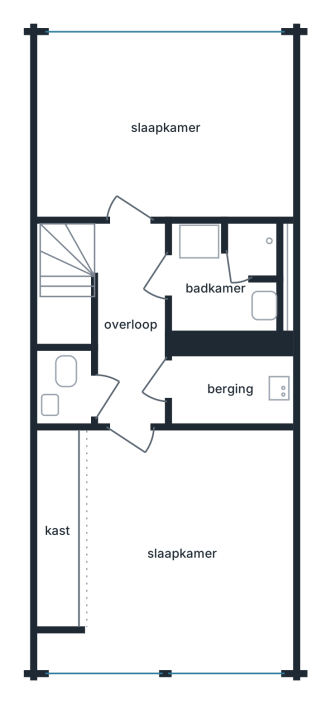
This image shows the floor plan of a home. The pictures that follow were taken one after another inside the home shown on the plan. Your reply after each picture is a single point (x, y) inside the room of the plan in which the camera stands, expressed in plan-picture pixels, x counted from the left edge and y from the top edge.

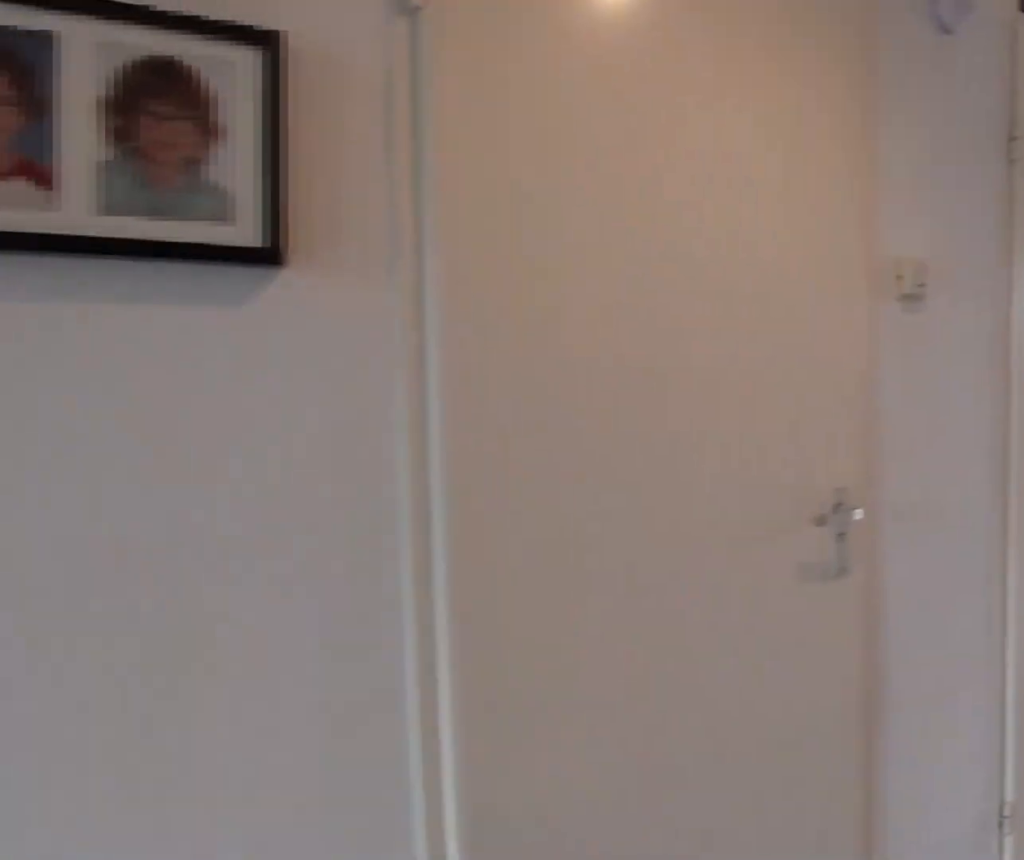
(122, 286)
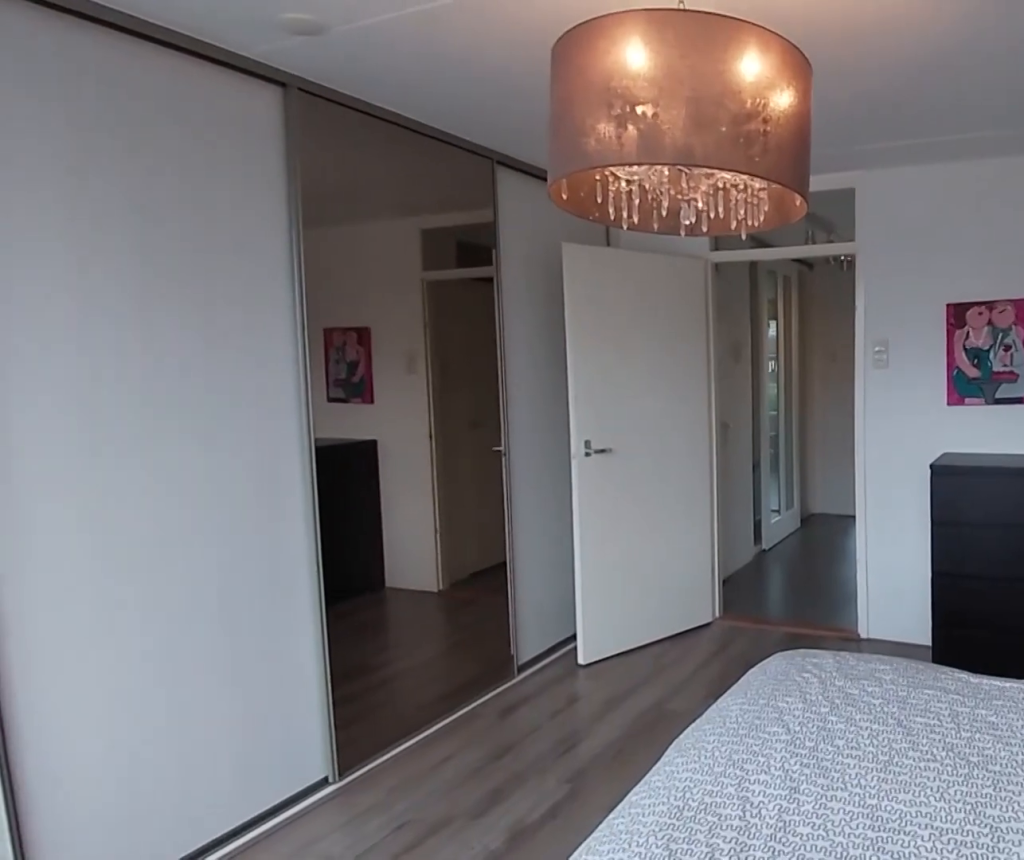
(59, 653)
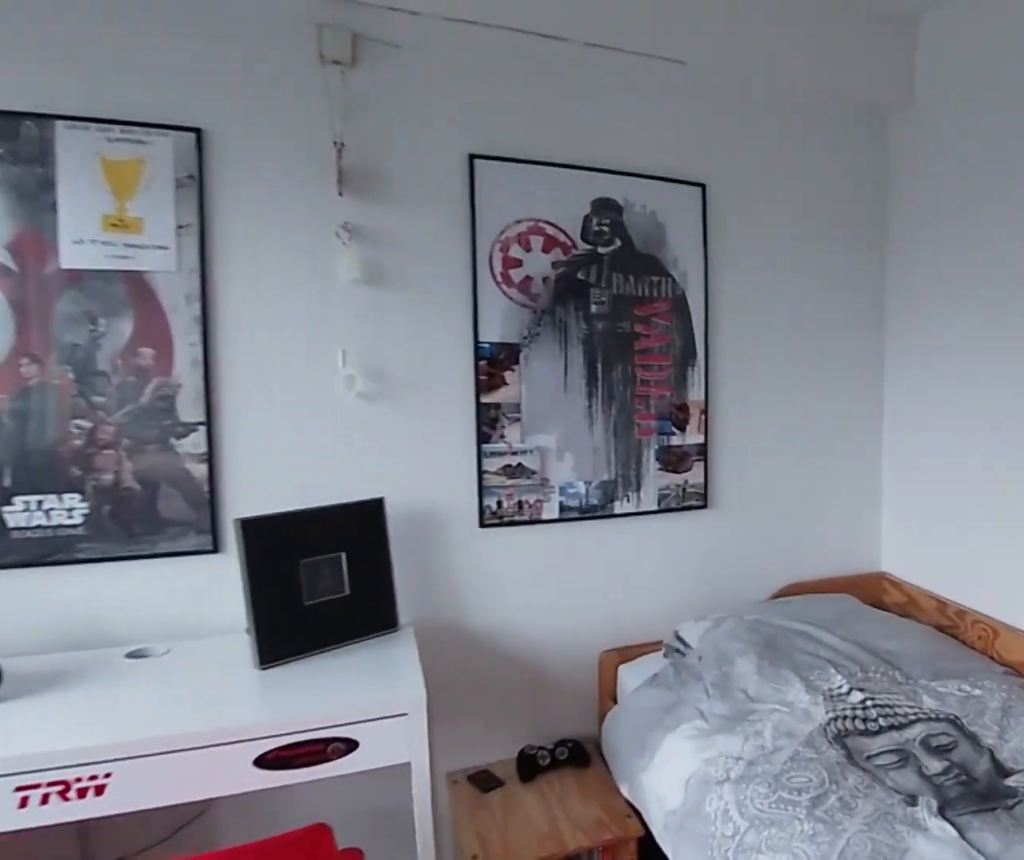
(165, 126)
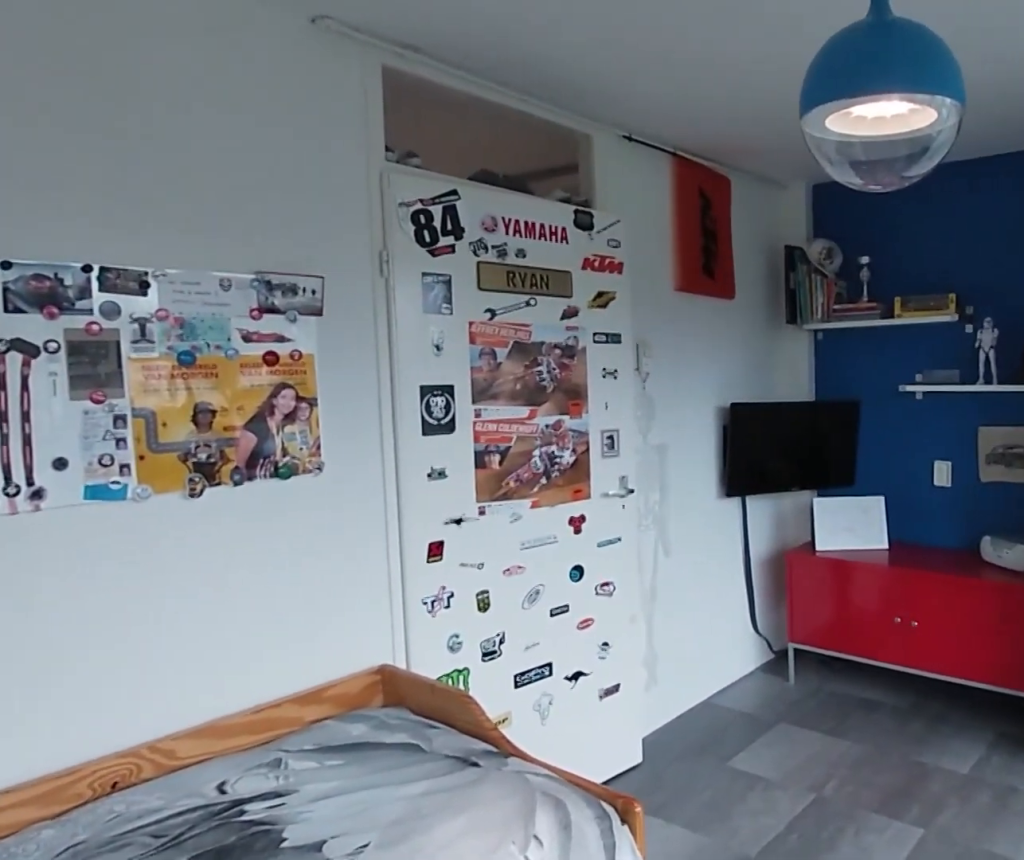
(165, 126)
